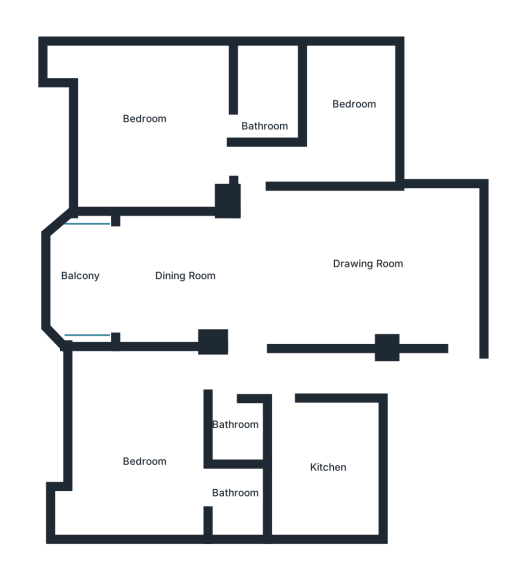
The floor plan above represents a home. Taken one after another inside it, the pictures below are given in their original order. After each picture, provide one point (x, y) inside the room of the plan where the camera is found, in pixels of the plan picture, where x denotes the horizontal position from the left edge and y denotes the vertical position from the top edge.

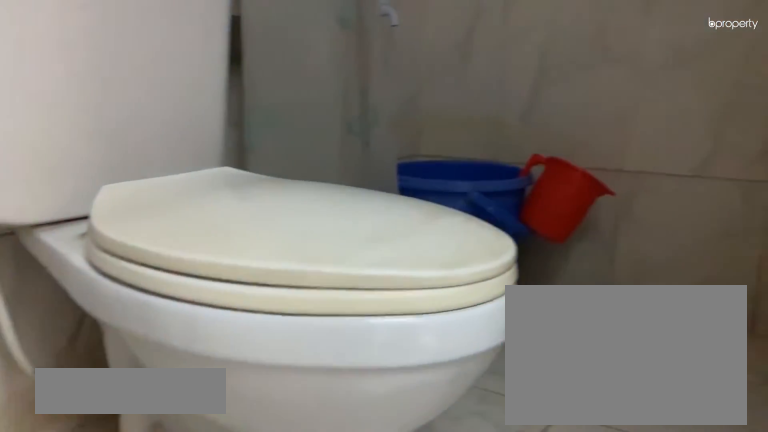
(239, 498)
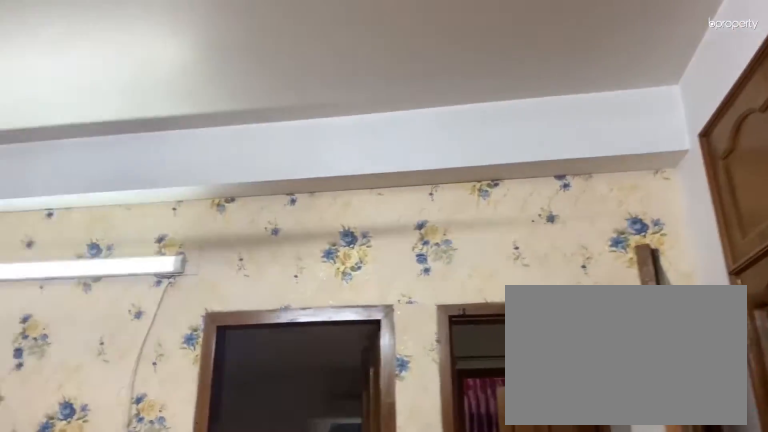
(172, 120)
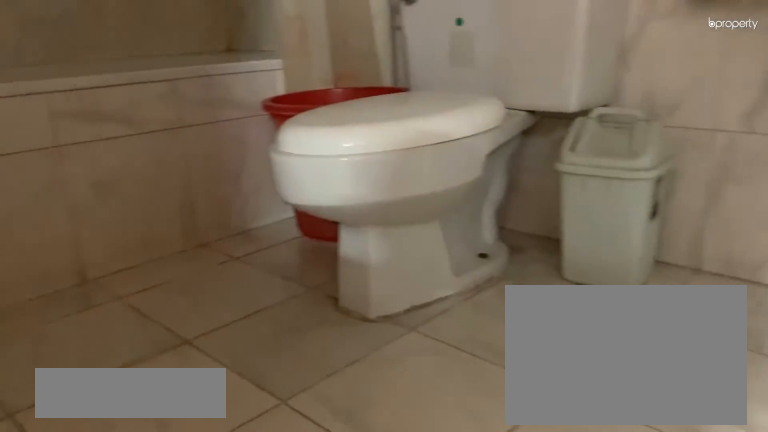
(270, 96)
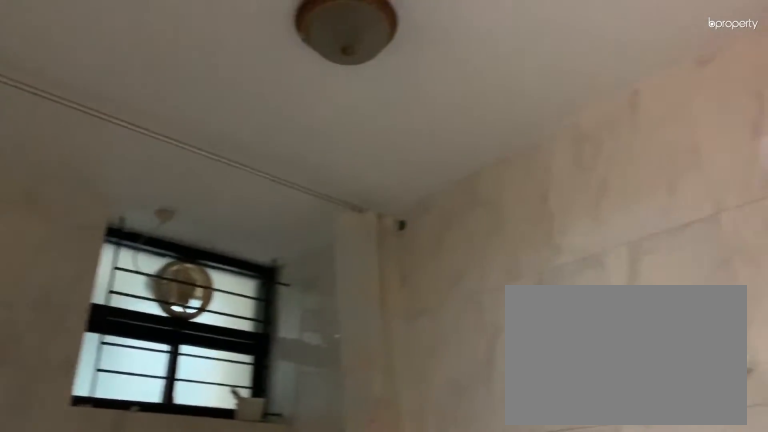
(270, 96)
